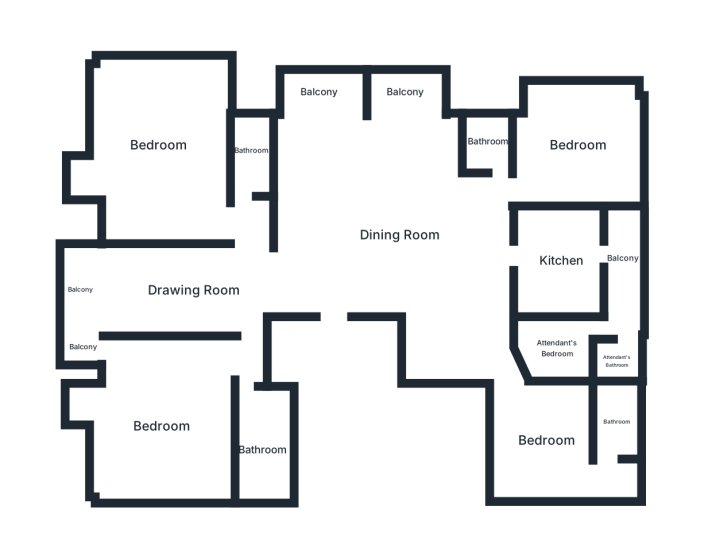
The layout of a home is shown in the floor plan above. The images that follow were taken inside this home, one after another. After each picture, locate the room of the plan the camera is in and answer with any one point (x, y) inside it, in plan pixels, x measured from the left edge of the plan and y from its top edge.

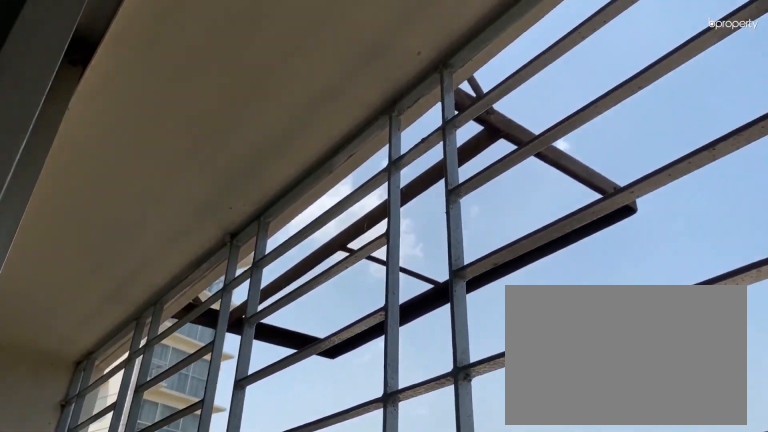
(405, 93)
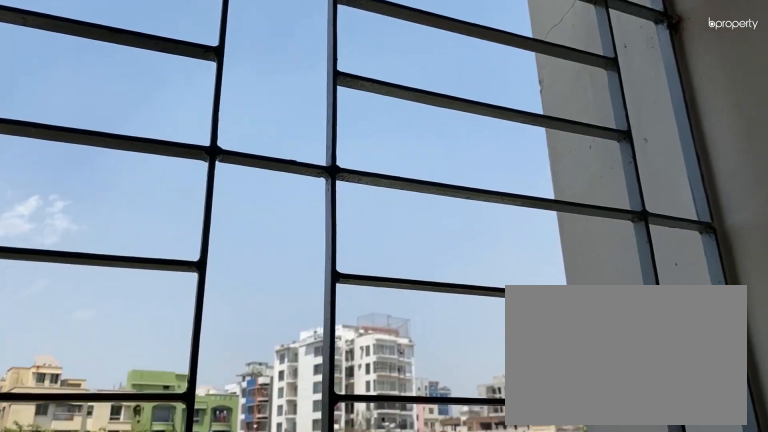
(405, 93)
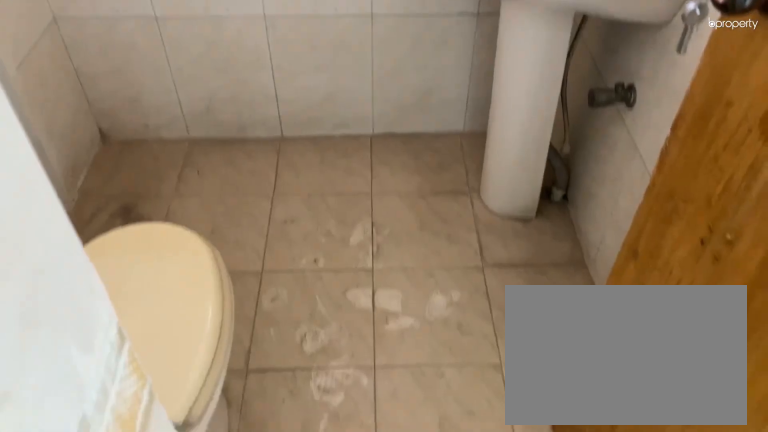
(489, 142)
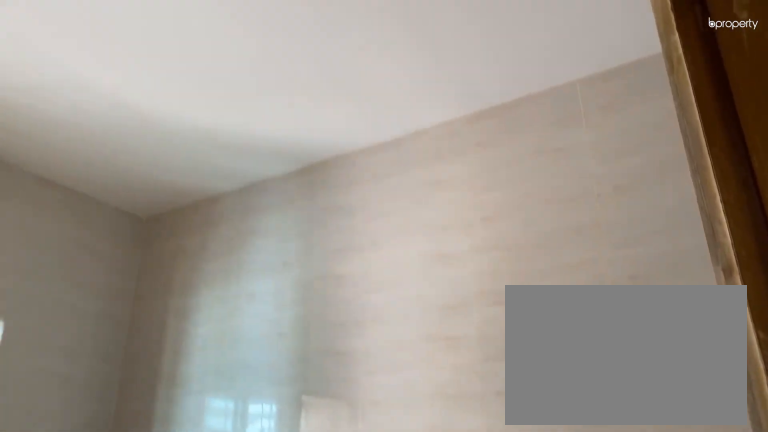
(561, 261)
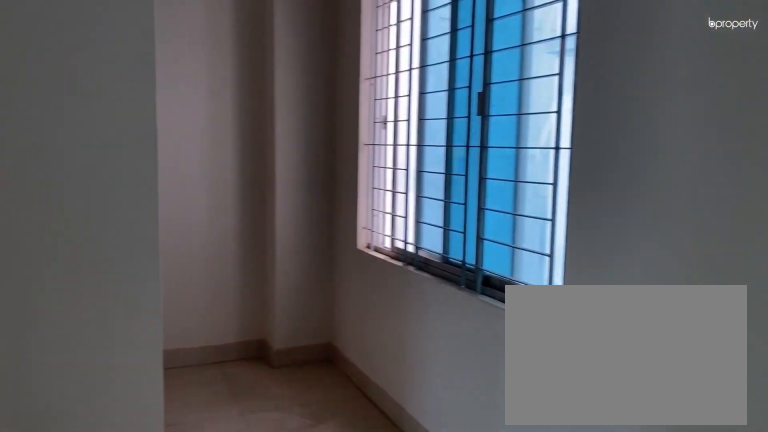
(545, 437)
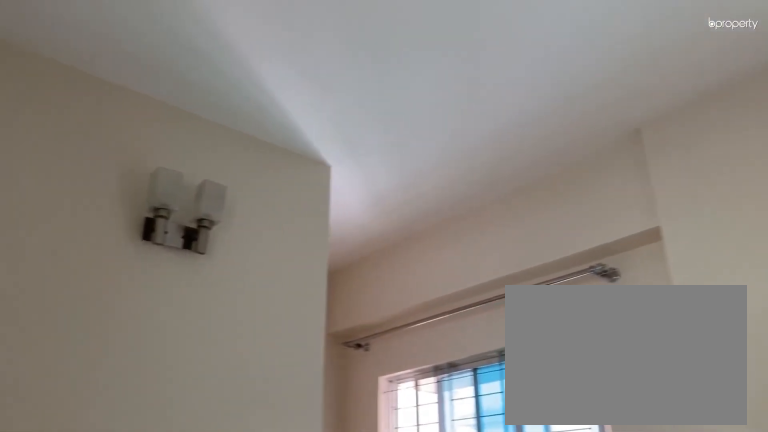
(545, 437)
